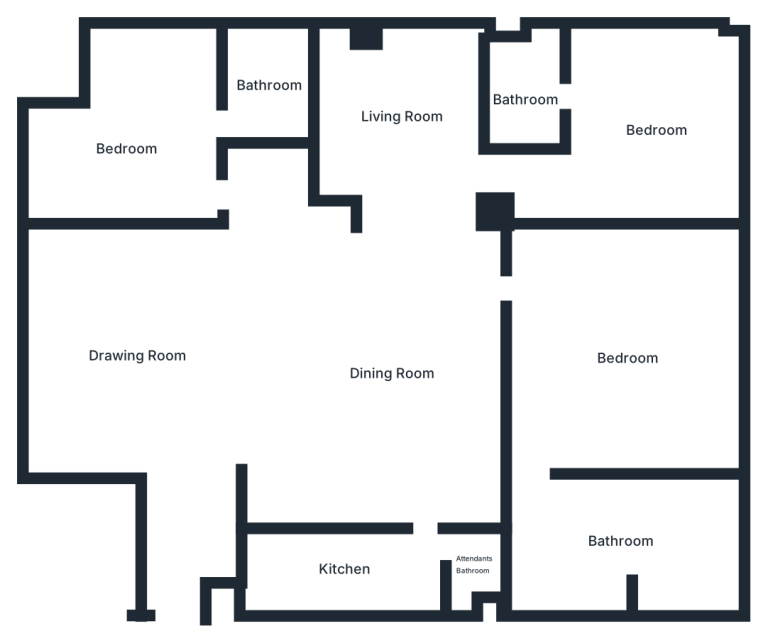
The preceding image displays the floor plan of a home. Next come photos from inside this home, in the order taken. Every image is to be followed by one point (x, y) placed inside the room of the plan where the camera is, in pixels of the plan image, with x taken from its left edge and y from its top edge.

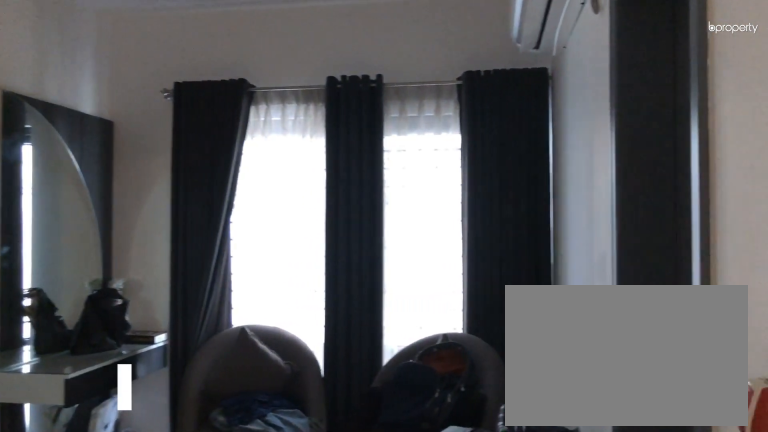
(131, 149)
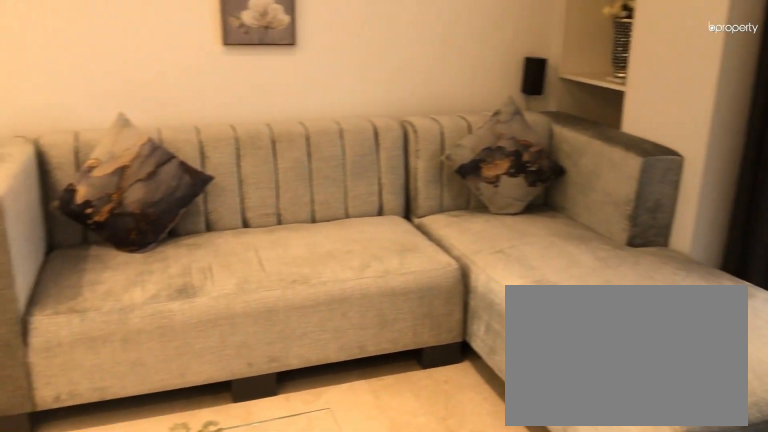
(399, 118)
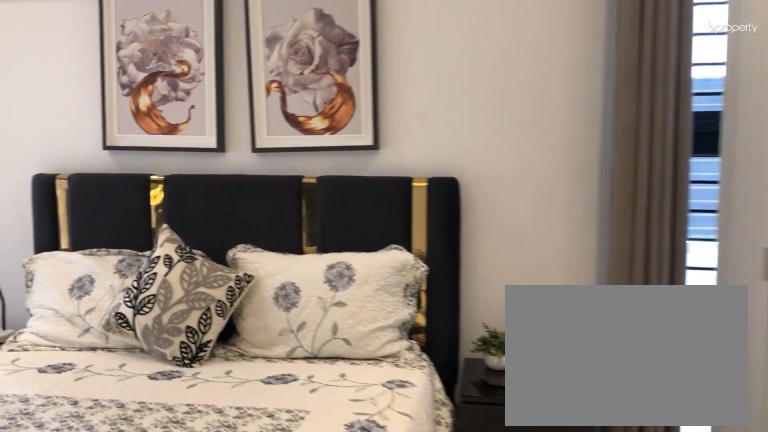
(657, 129)
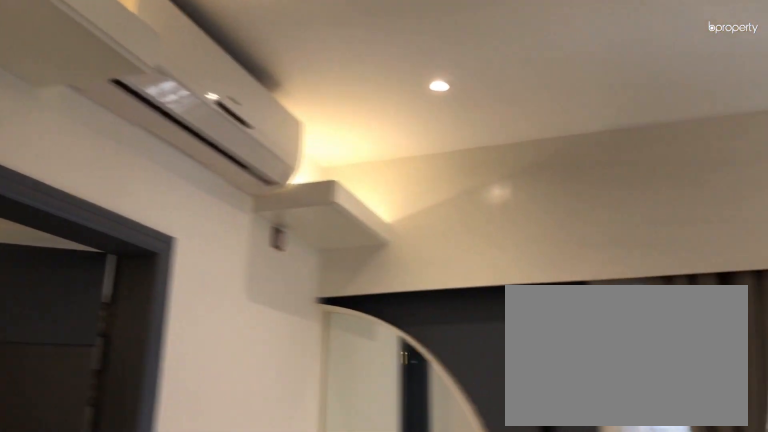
(656, 128)
